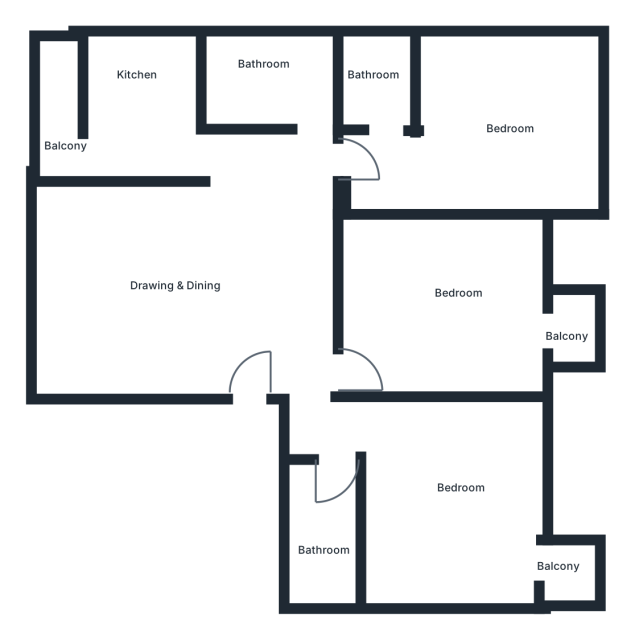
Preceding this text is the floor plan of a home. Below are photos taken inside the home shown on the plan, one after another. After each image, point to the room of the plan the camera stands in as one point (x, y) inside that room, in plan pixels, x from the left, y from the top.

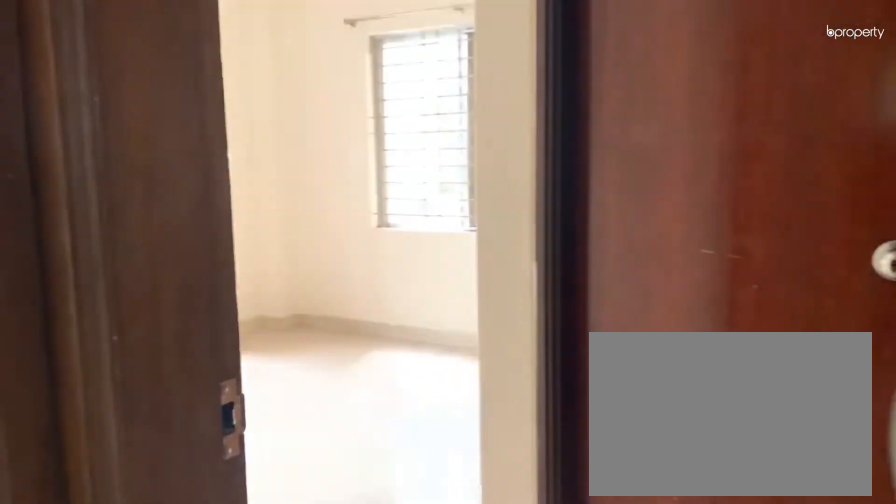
(329, 425)
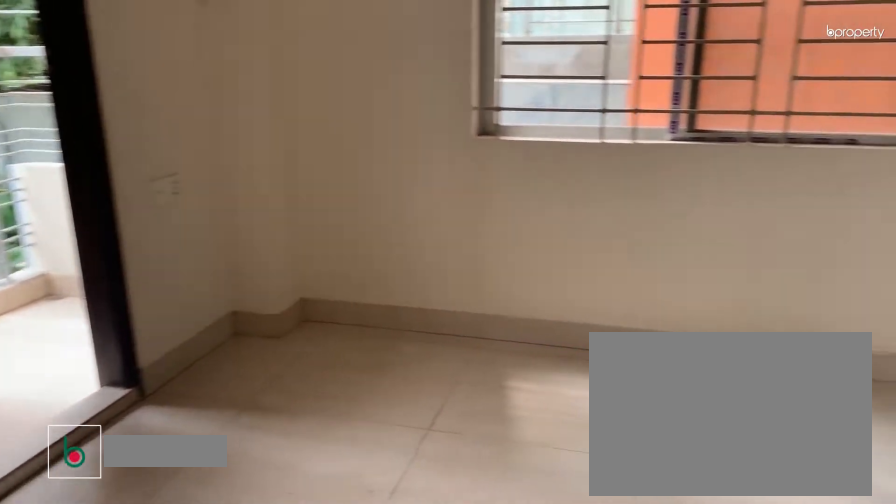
(458, 519)
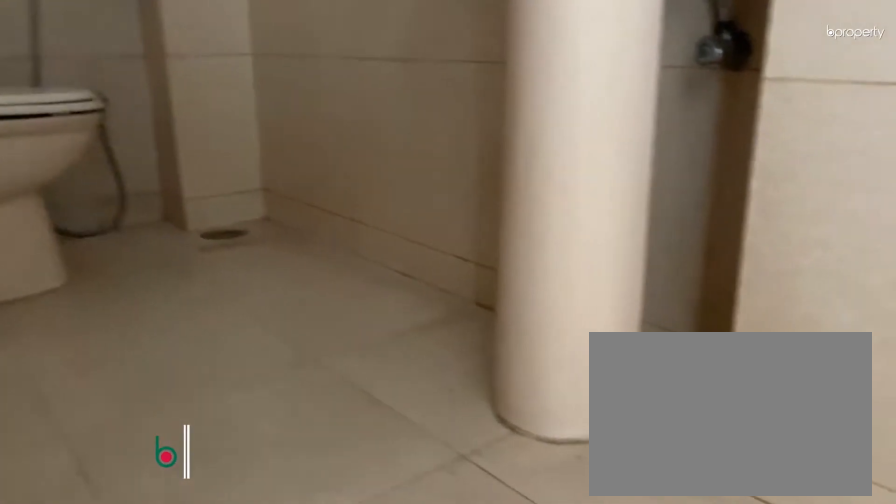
(325, 516)
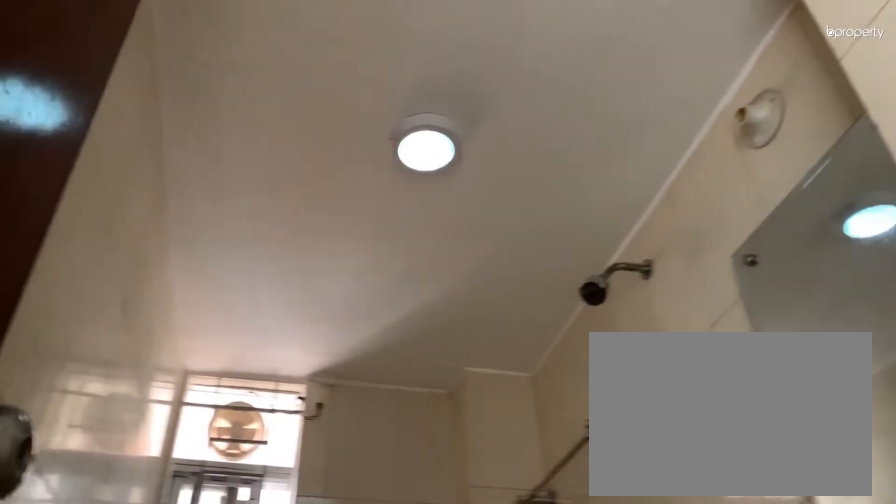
(325, 516)
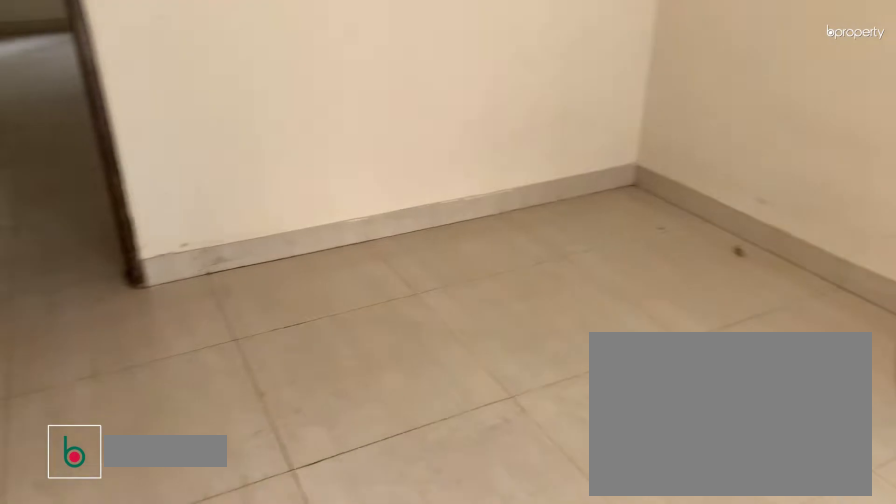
(471, 327)
